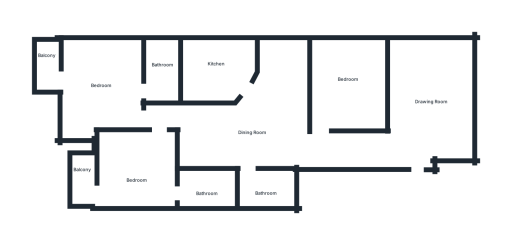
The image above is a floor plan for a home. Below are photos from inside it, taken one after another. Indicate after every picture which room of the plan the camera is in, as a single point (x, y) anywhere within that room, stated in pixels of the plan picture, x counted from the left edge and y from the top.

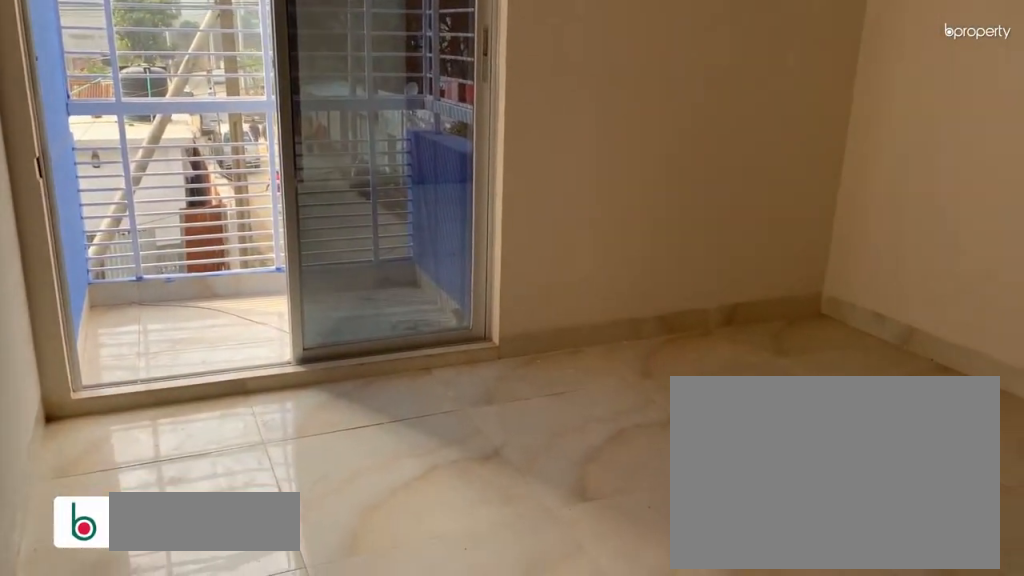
(140, 171)
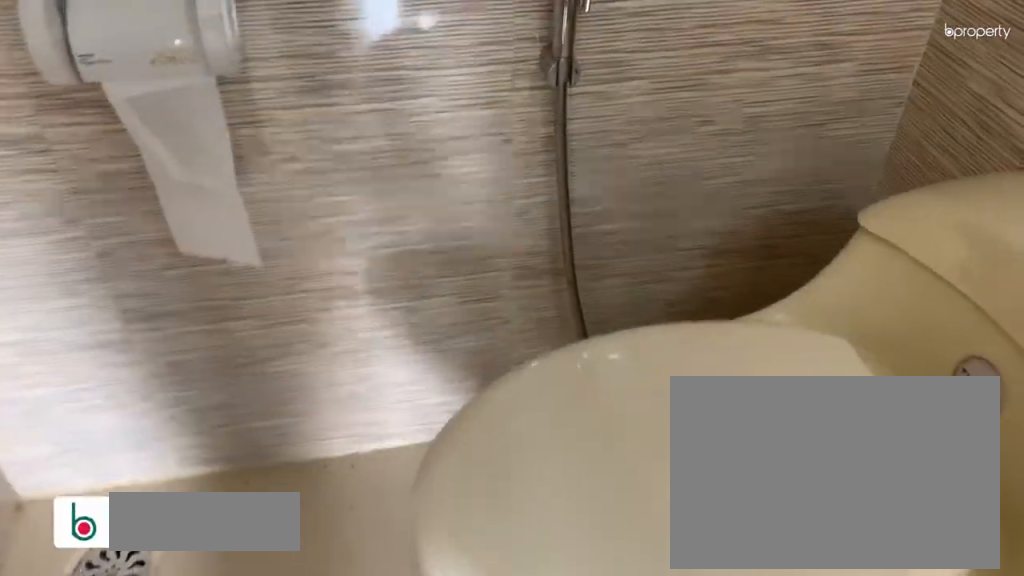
(206, 189)
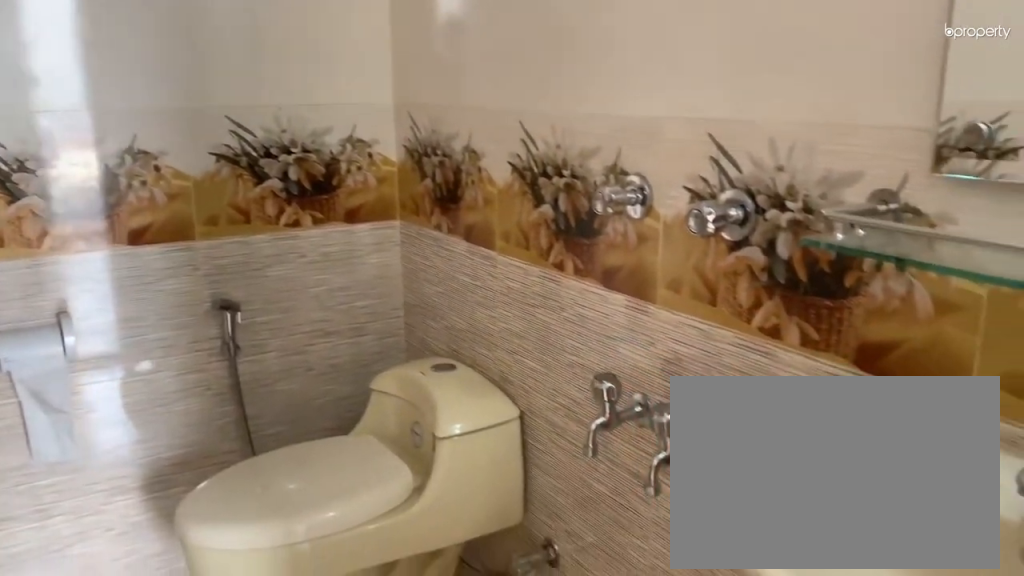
(206, 189)
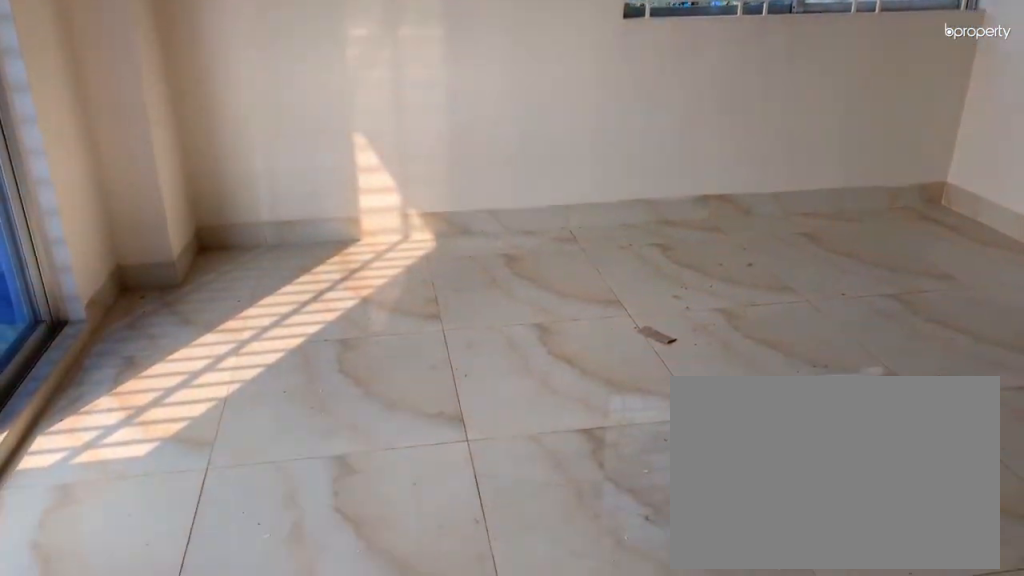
(112, 83)
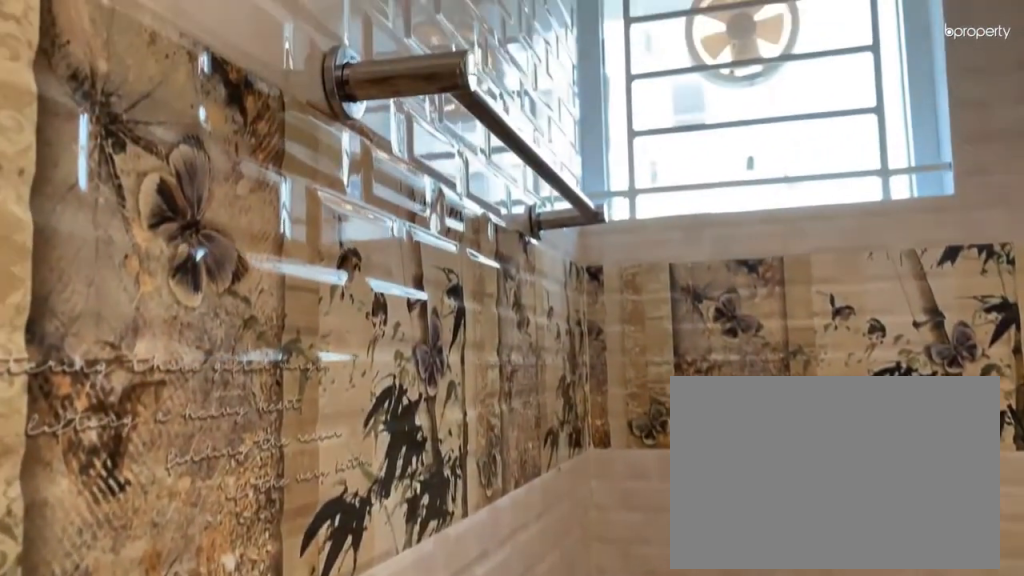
(164, 77)
